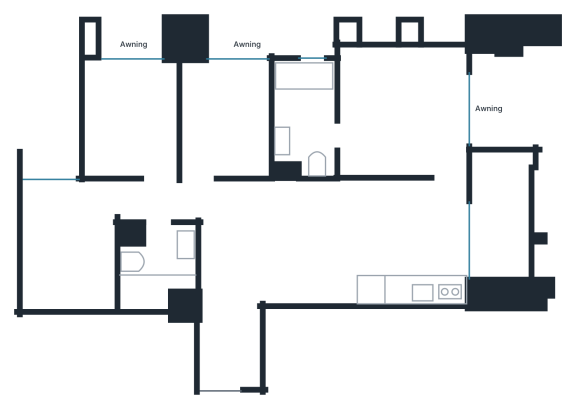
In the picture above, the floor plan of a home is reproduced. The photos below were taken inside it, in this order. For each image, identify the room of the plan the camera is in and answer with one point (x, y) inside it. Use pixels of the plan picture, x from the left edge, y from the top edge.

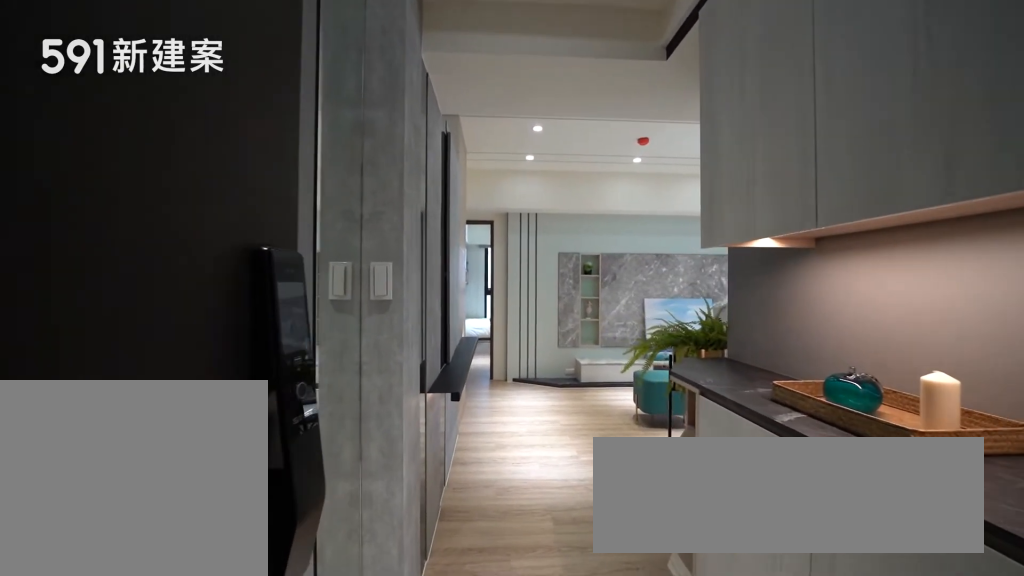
(230, 345)
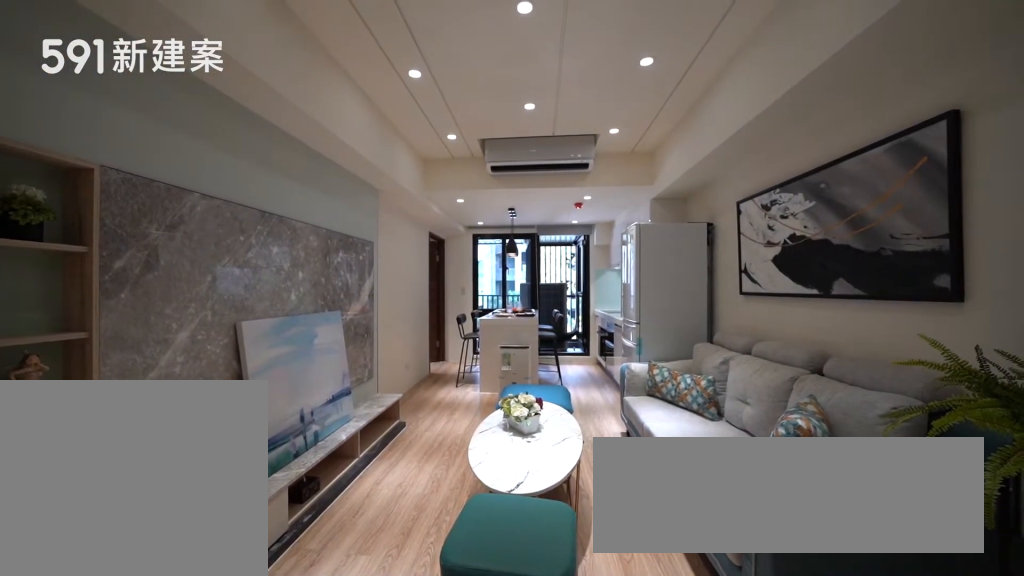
(280, 241)
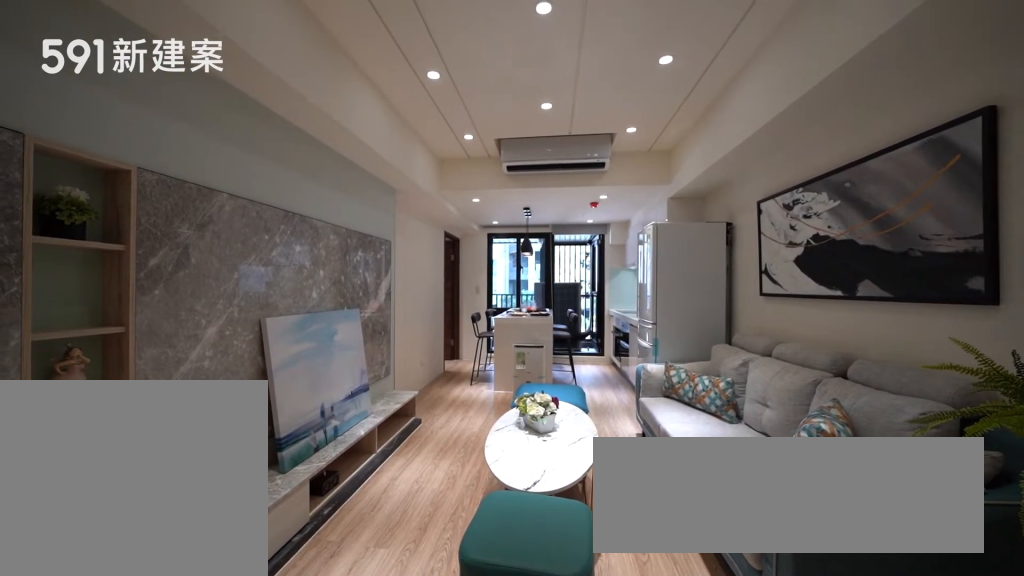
(280, 241)
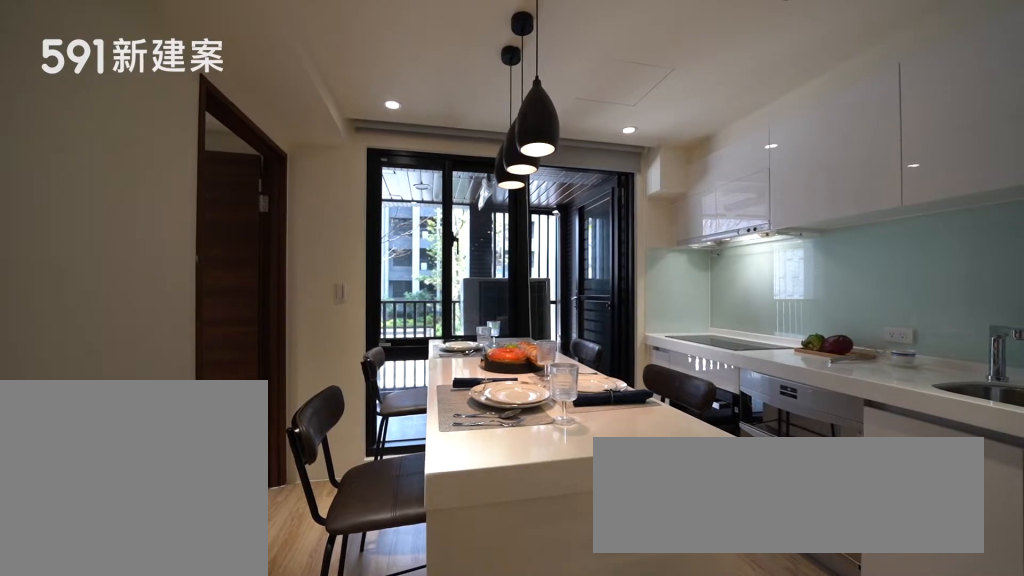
(409, 217)
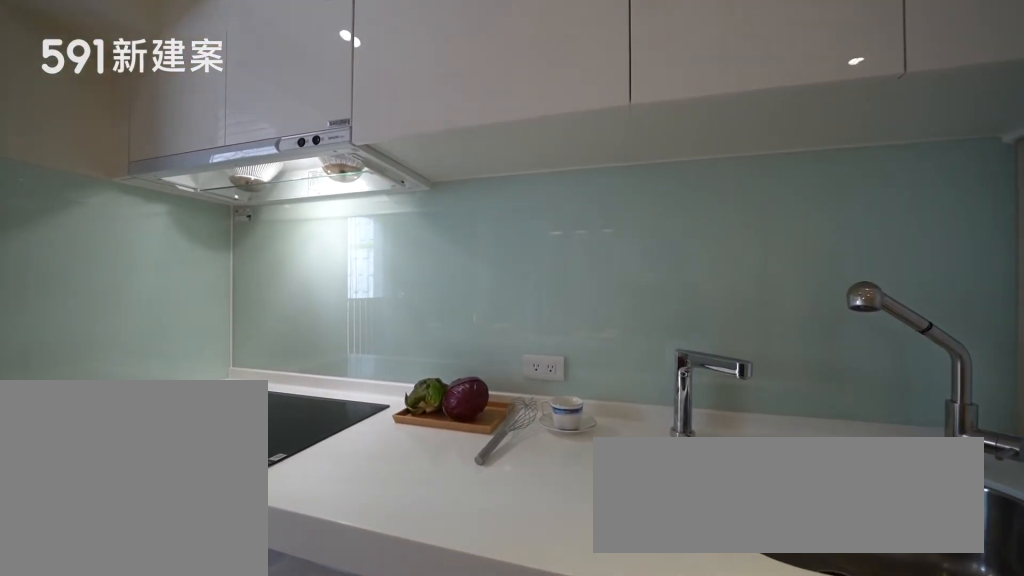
(416, 275)
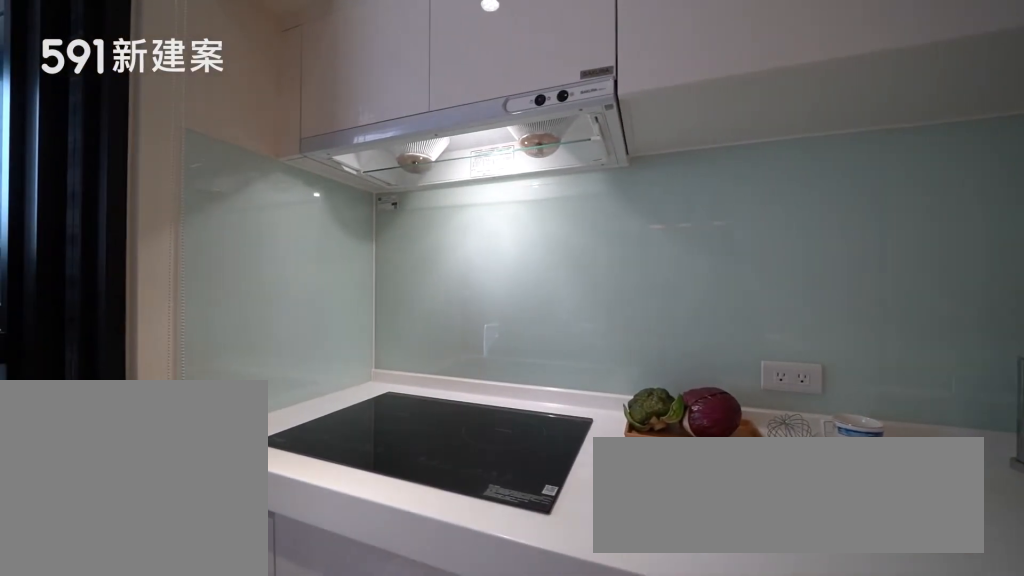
(416, 275)
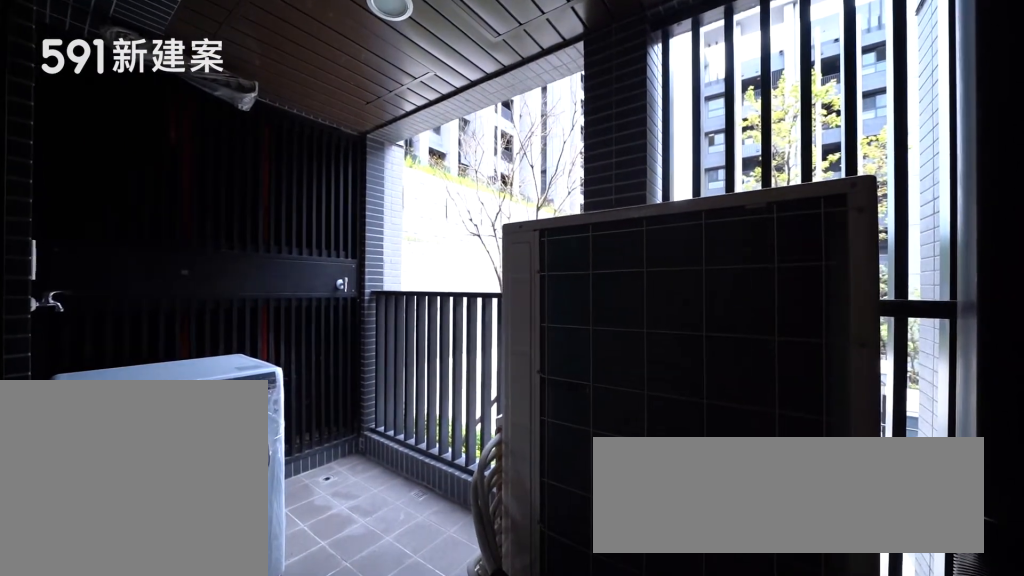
(502, 210)
